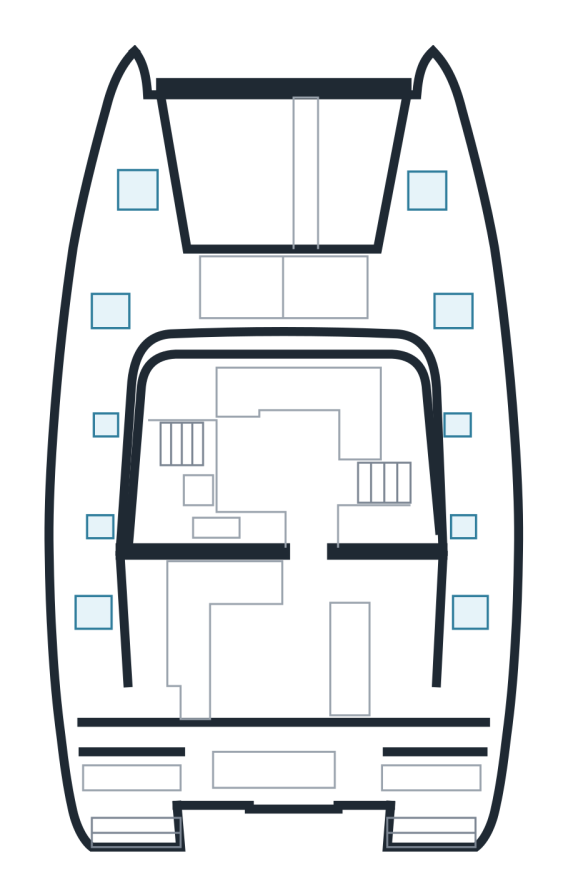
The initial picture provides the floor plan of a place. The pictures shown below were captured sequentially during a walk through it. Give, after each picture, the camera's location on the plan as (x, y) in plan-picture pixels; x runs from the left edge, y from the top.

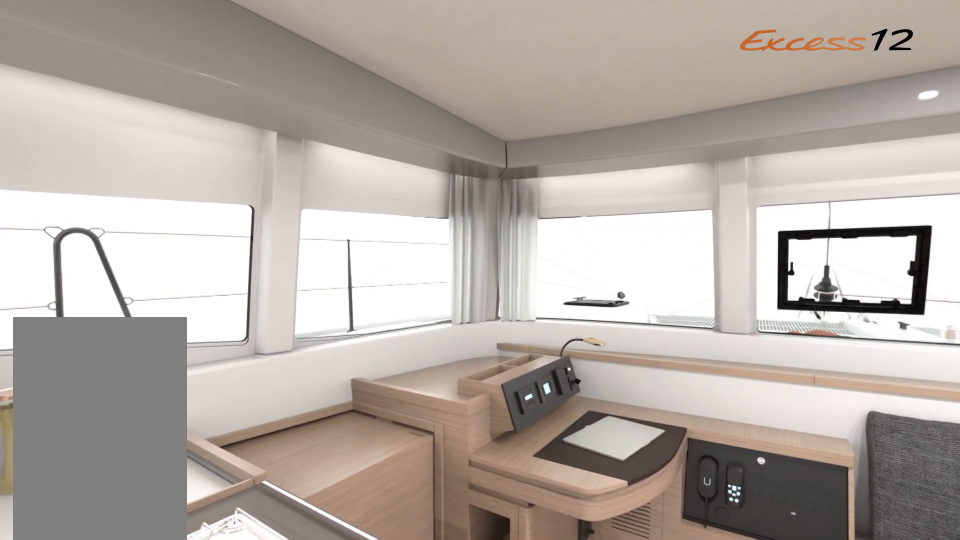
(258, 526)
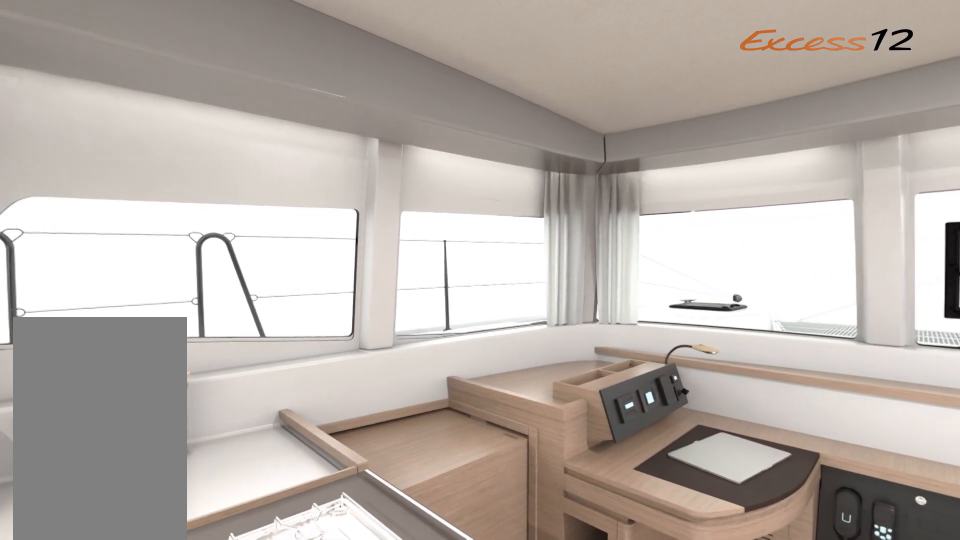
(258, 526)
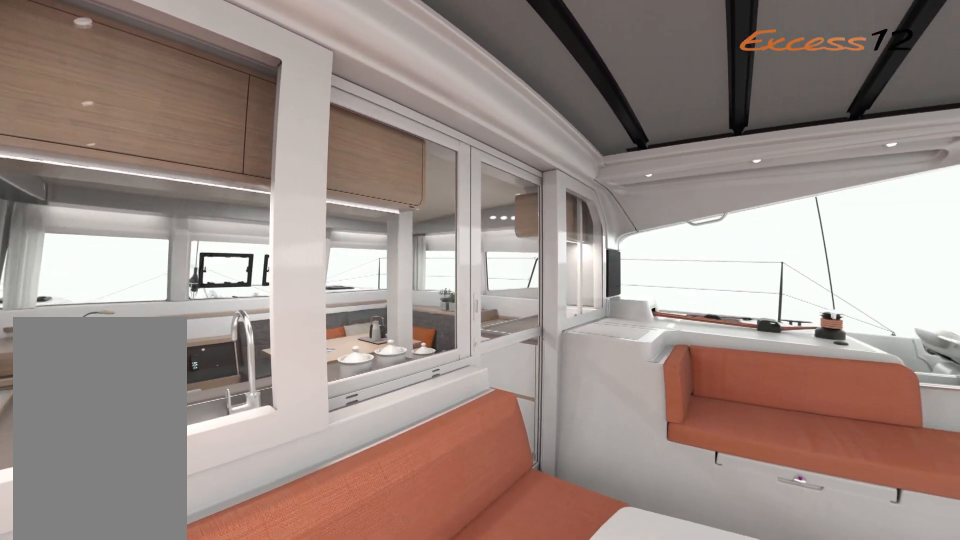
(228, 636)
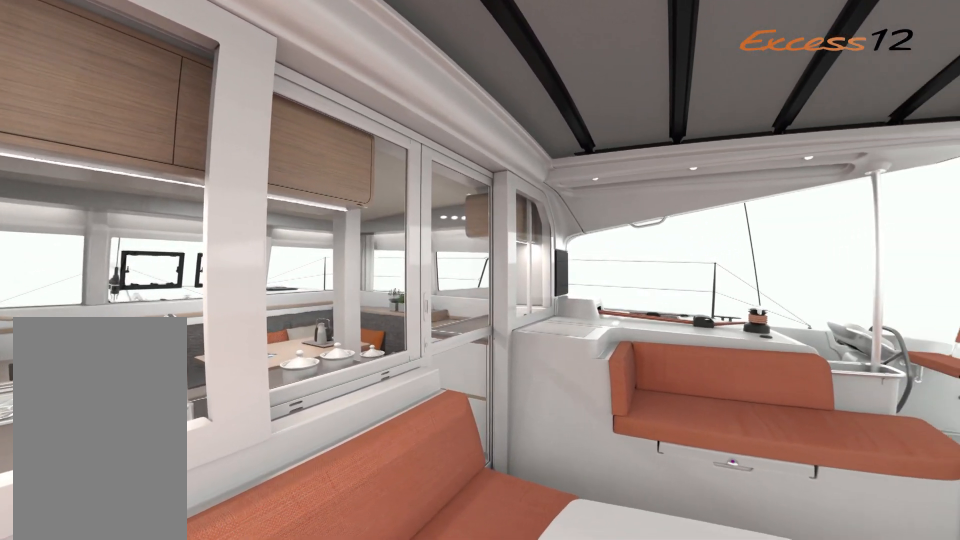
(228, 637)
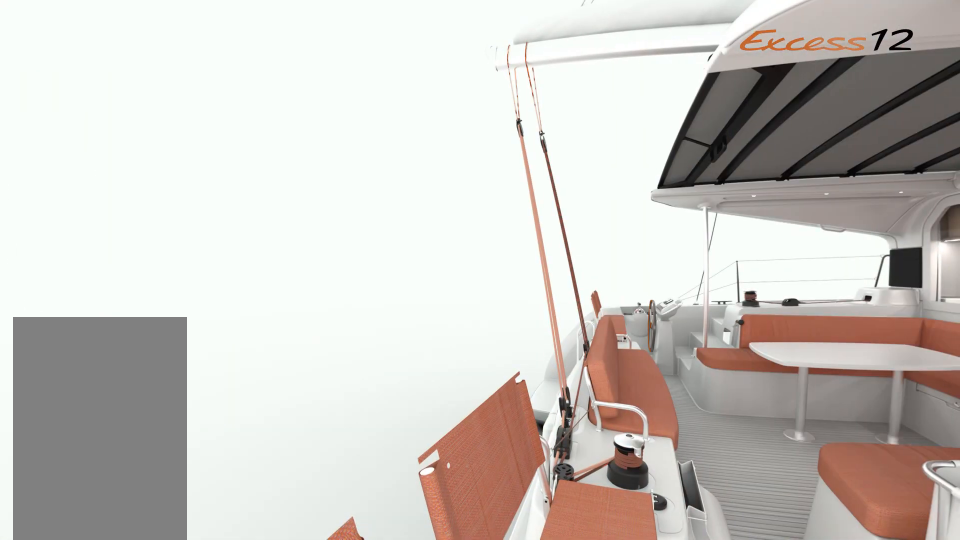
(443, 778)
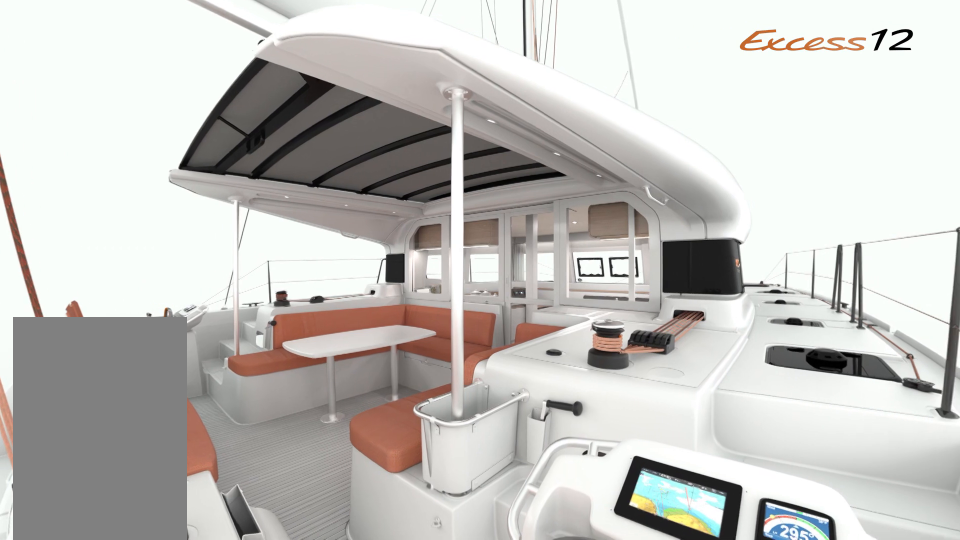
(443, 777)
